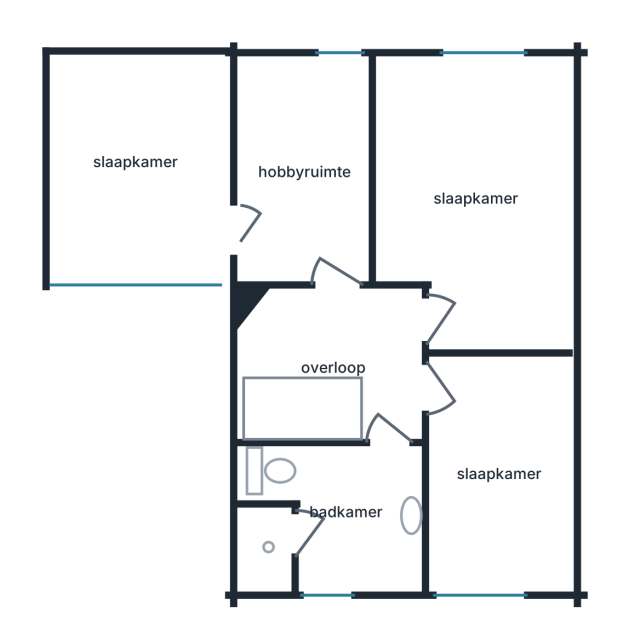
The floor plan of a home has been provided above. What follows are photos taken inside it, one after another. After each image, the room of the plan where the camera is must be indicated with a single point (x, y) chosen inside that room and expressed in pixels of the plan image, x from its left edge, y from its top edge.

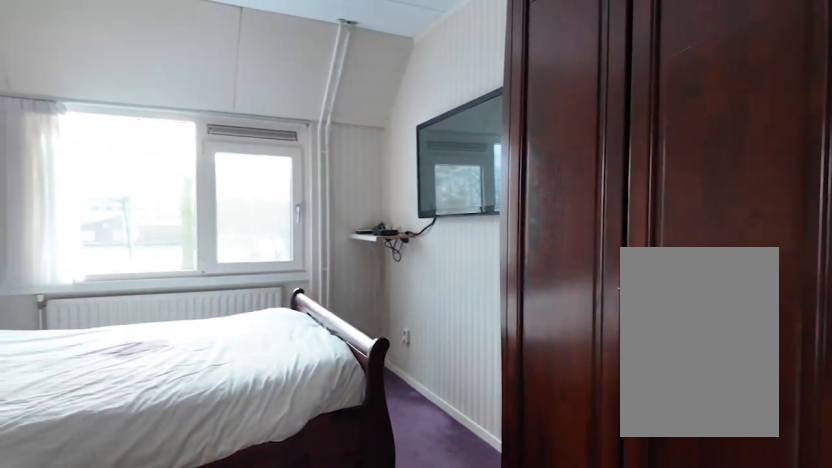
(477, 196)
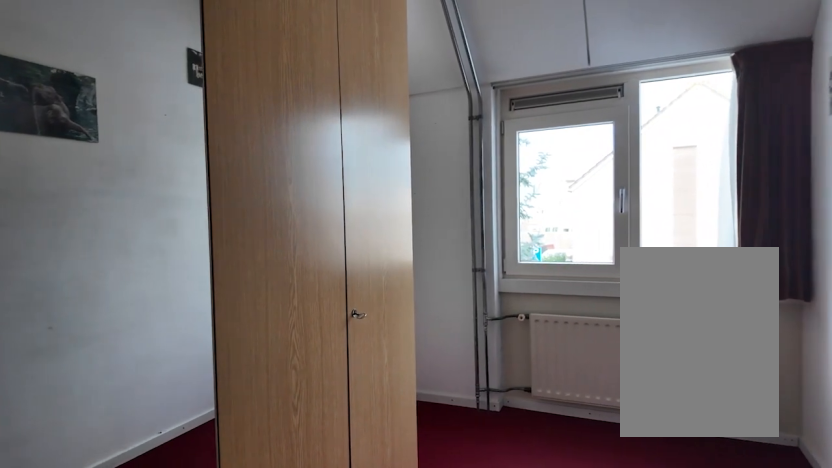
(499, 471)
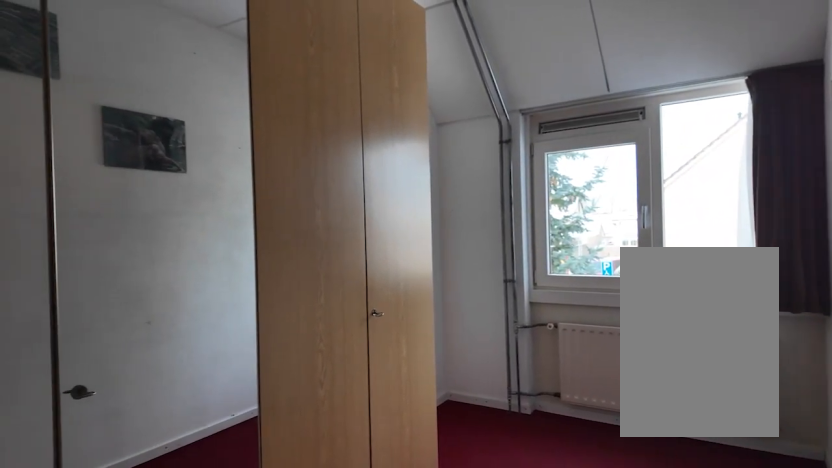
(499, 471)
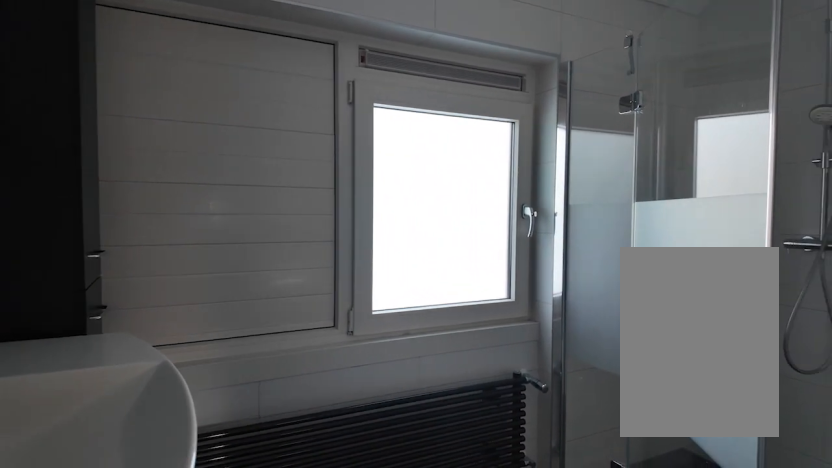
(333, 522)
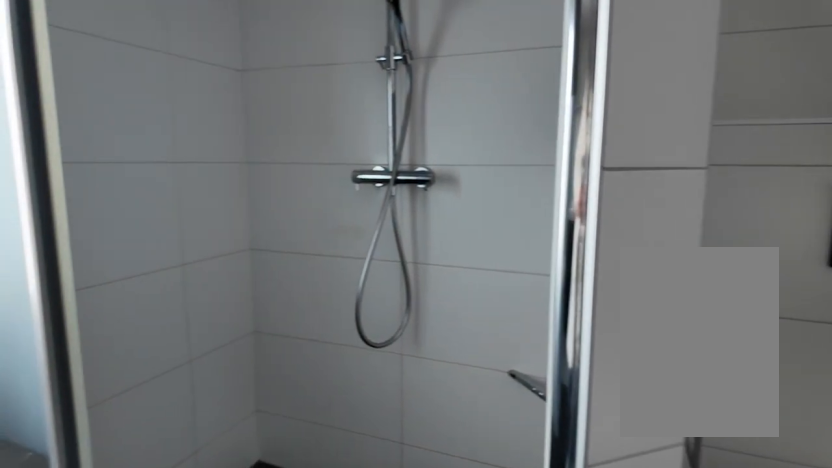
(333, 522)
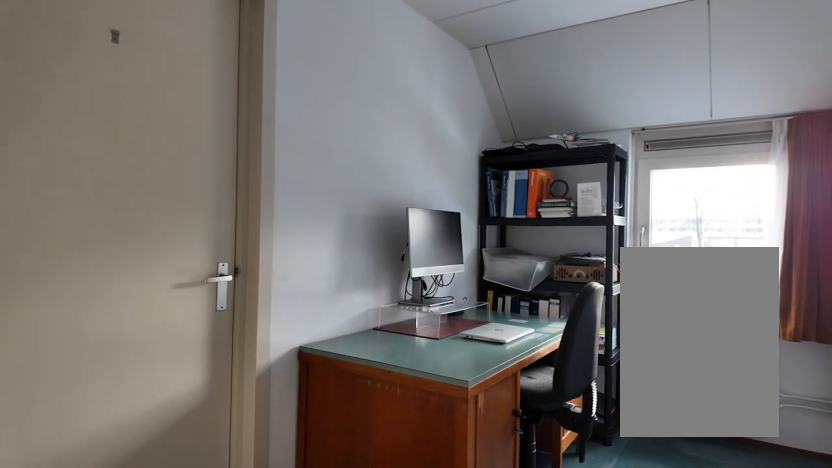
(303, 170)
